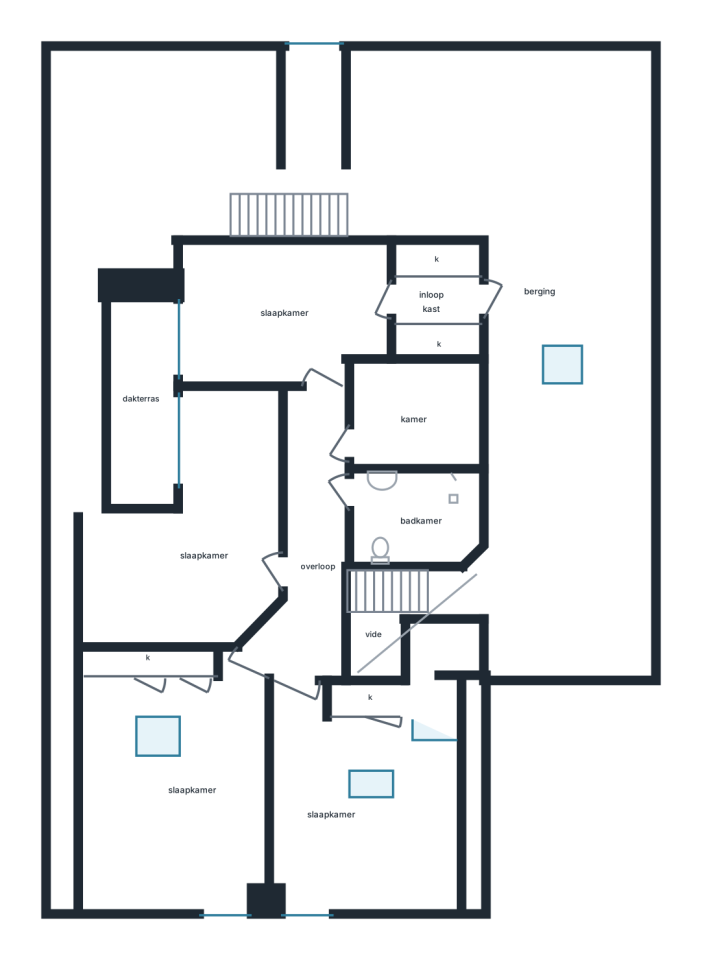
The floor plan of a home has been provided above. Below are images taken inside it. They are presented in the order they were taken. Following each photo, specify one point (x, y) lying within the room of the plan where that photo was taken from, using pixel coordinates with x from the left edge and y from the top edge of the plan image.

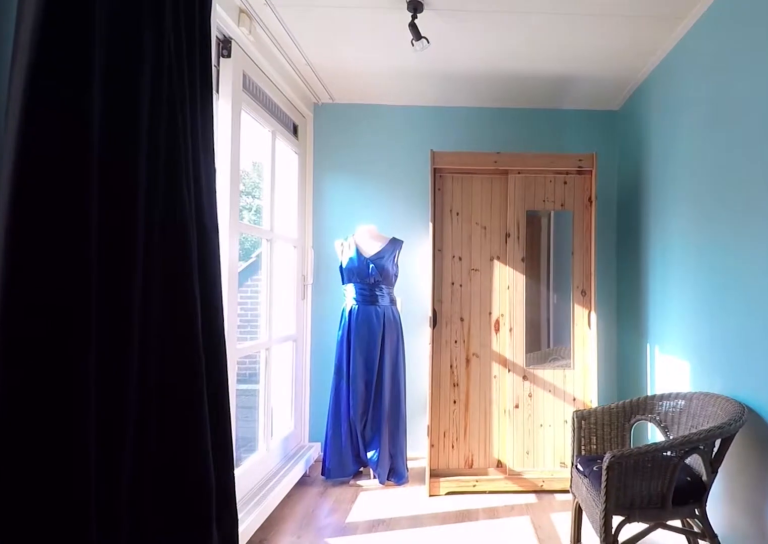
(214, 526)
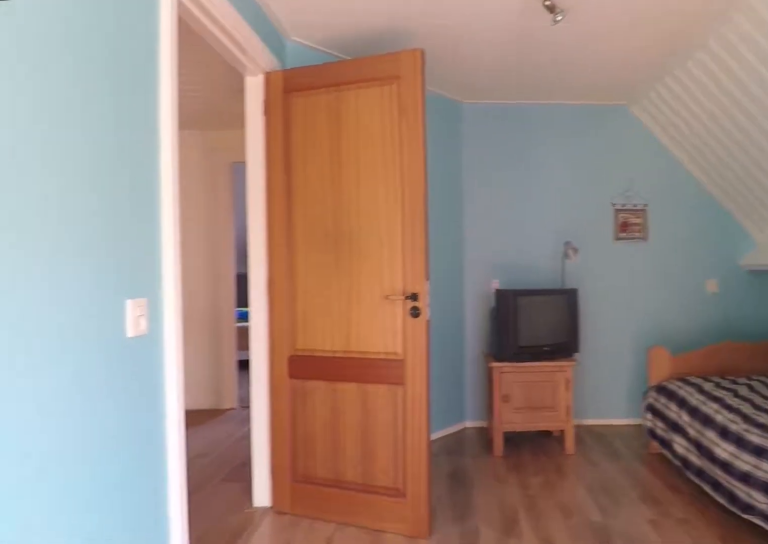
(214, 526)
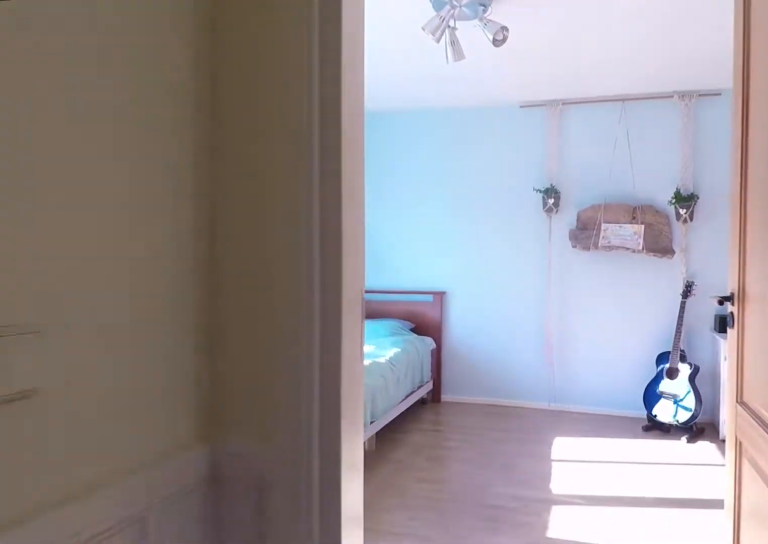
(311, 545)
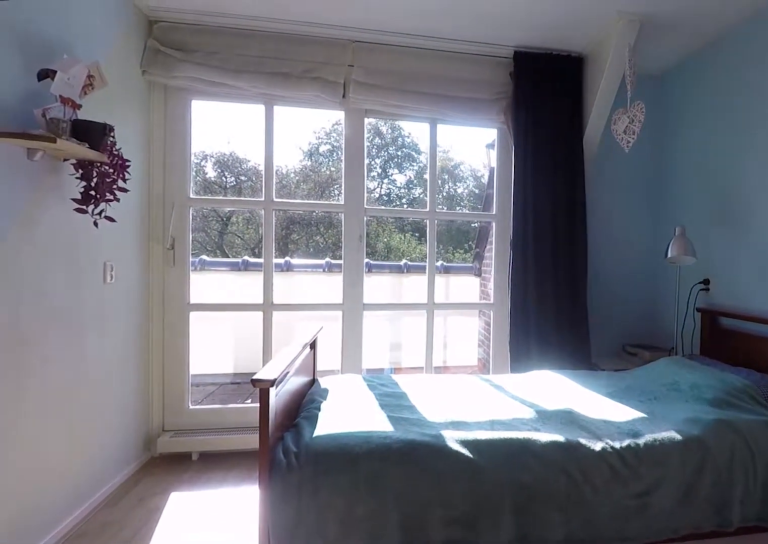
(282, 312)
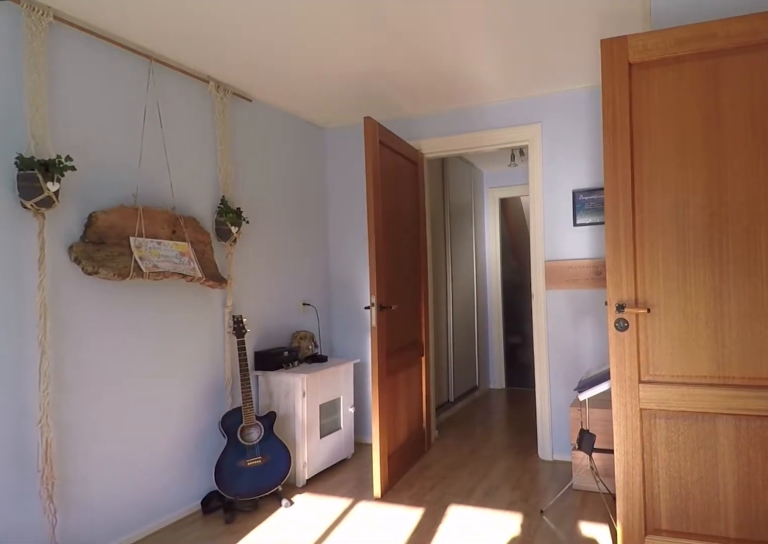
(282, 312)
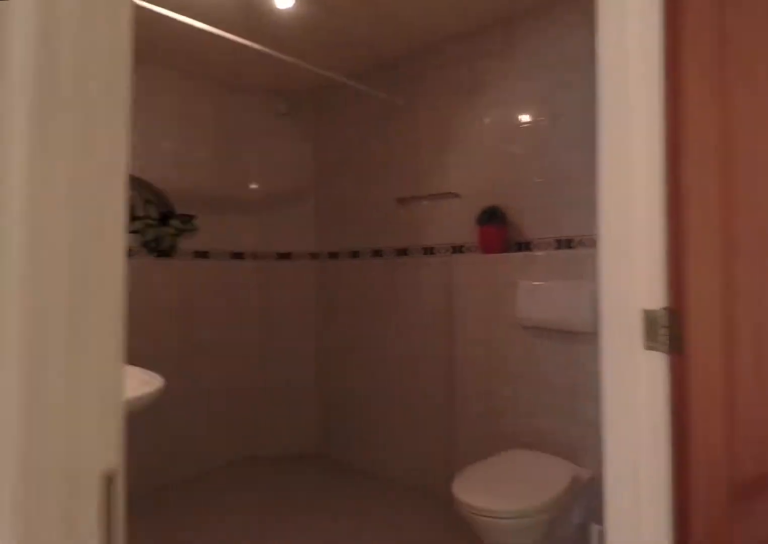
(311, 545)
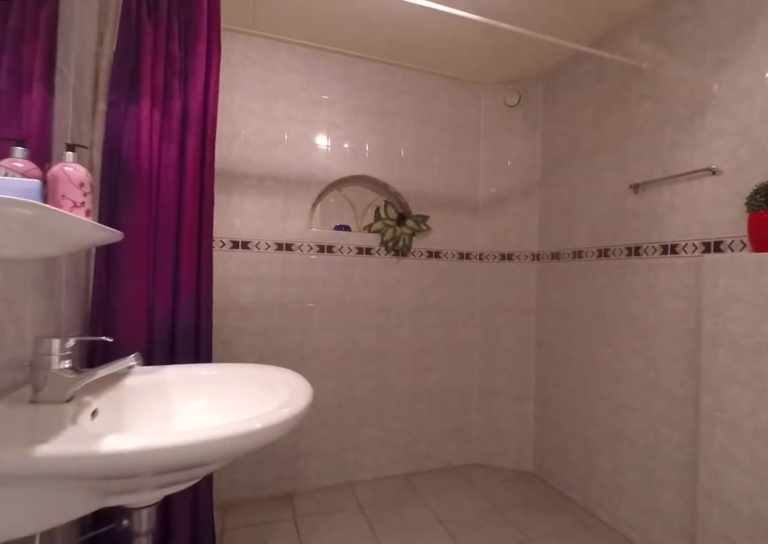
(414, 516)
